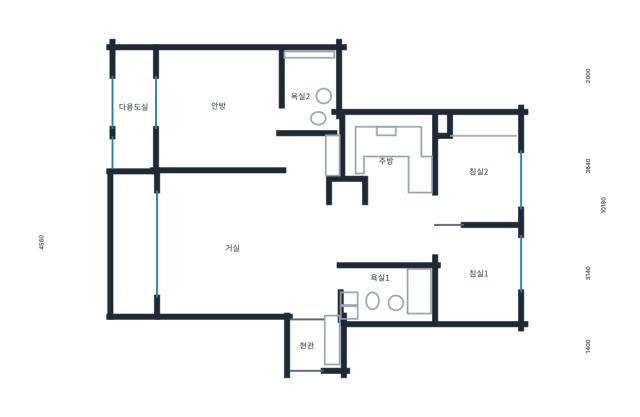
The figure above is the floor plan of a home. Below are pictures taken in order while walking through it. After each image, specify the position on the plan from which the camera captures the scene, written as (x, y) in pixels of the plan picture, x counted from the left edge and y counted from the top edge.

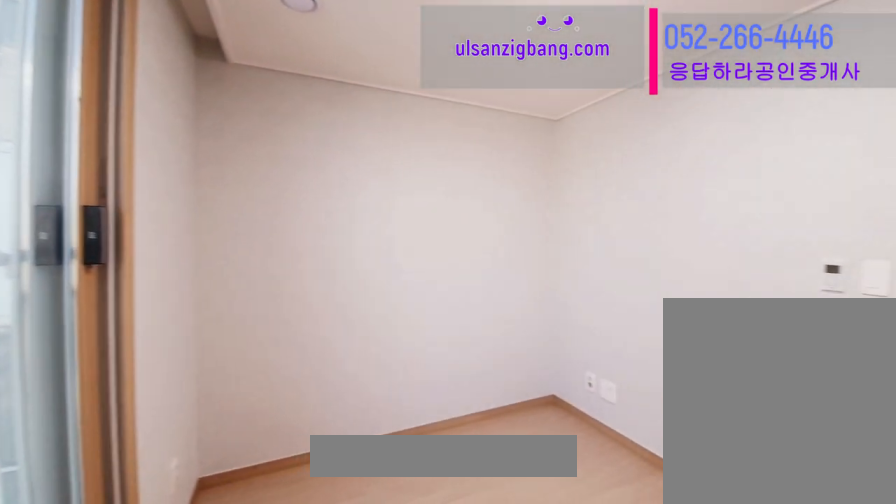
(483, 272)
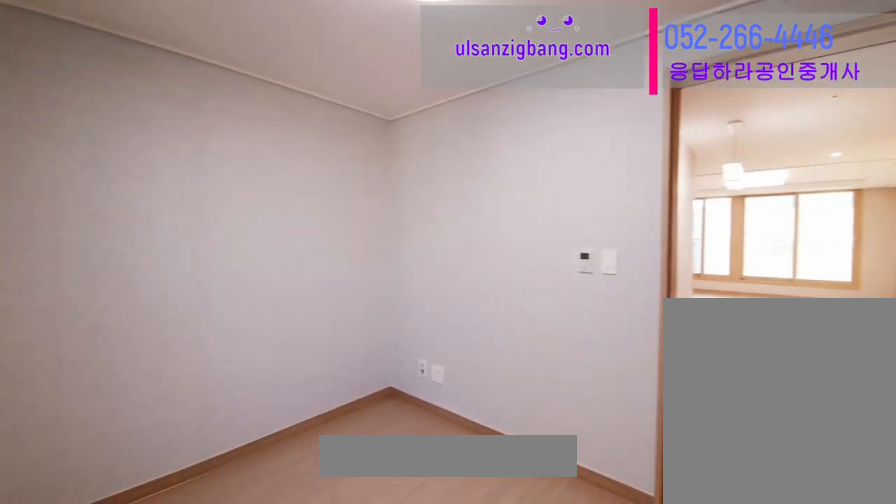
(483, 271)
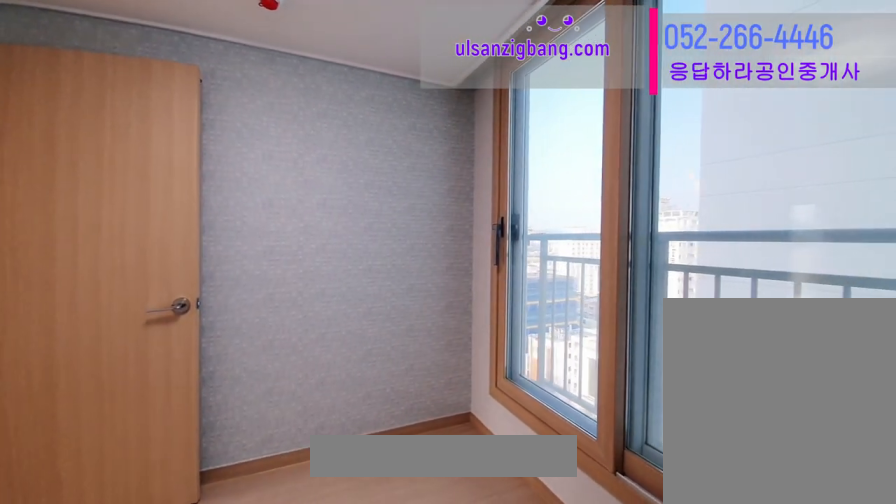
(483, 271)
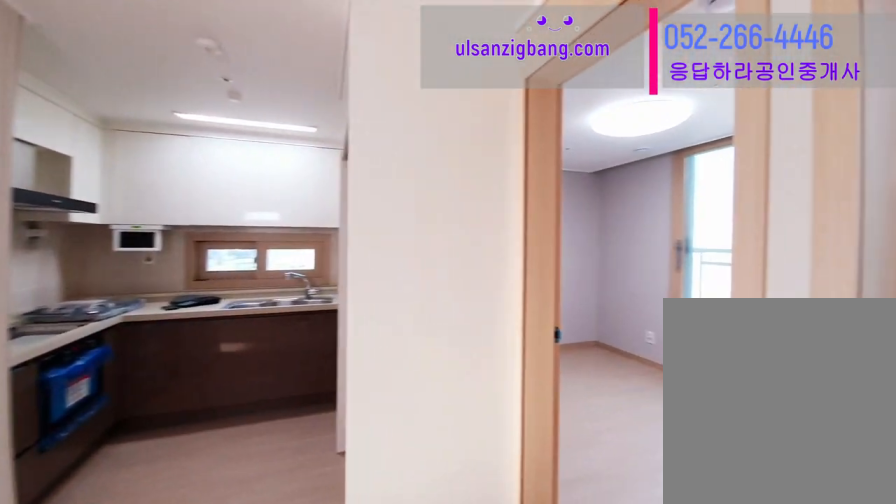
(396, 227)
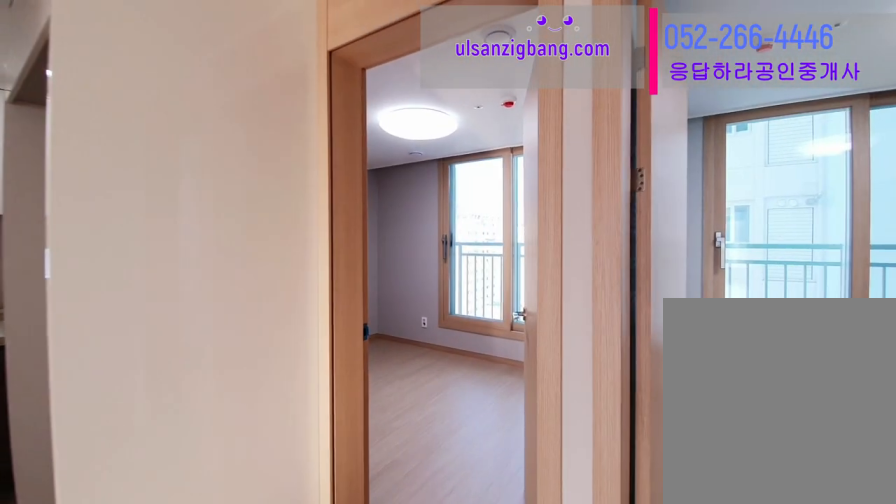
(396, 227)
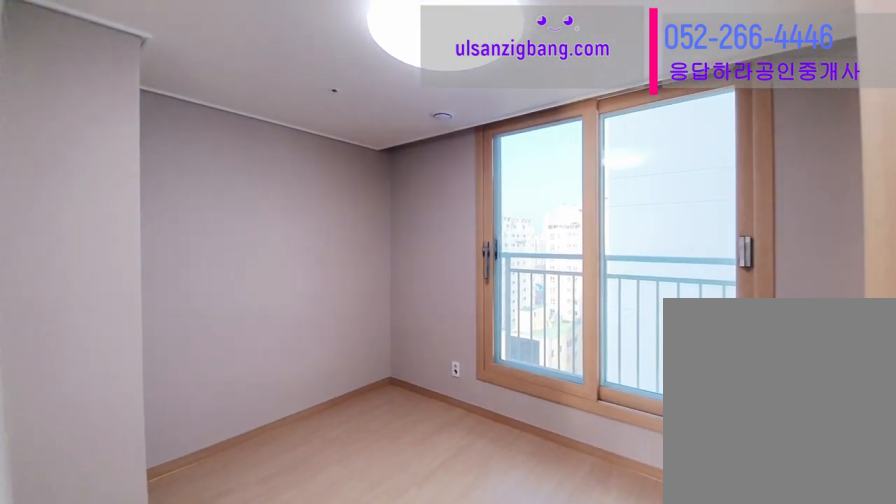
(490, 178)
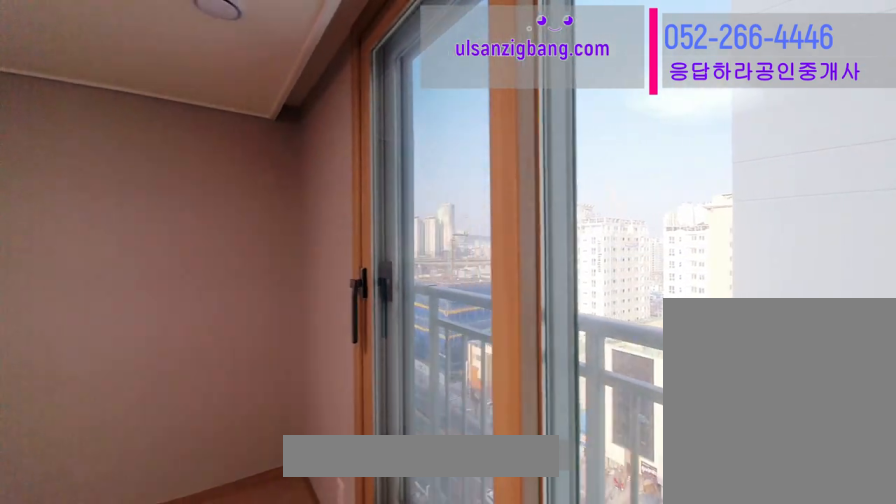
(490, 176)
